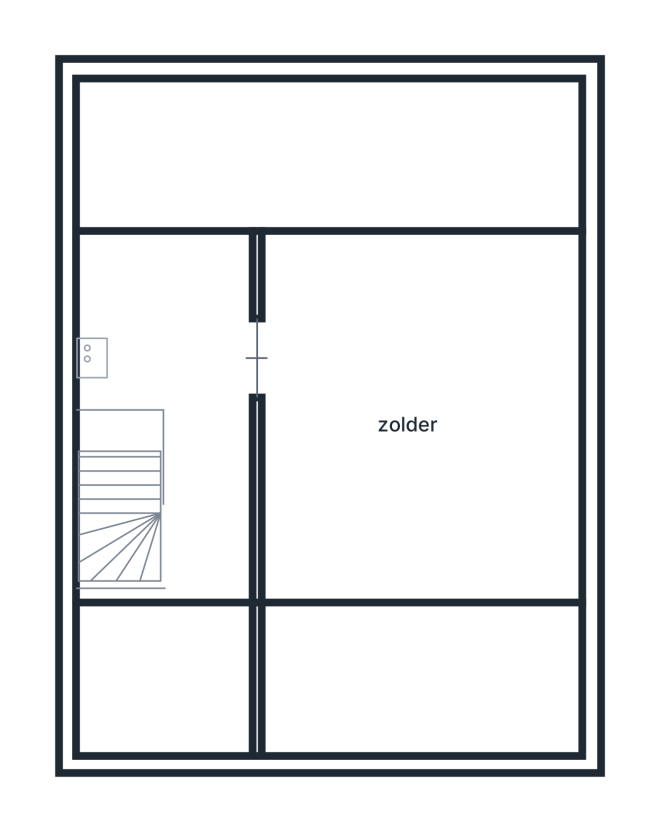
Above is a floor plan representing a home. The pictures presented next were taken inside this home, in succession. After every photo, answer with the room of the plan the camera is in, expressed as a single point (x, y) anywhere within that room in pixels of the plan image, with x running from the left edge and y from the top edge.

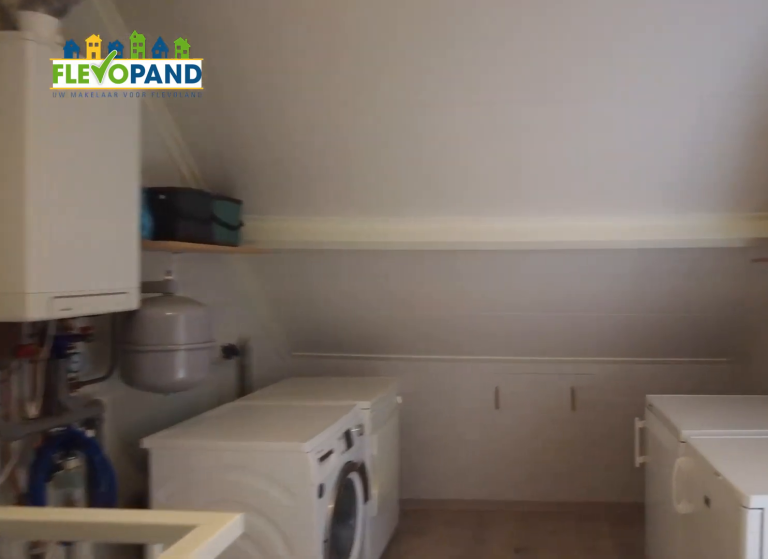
(198, 506)
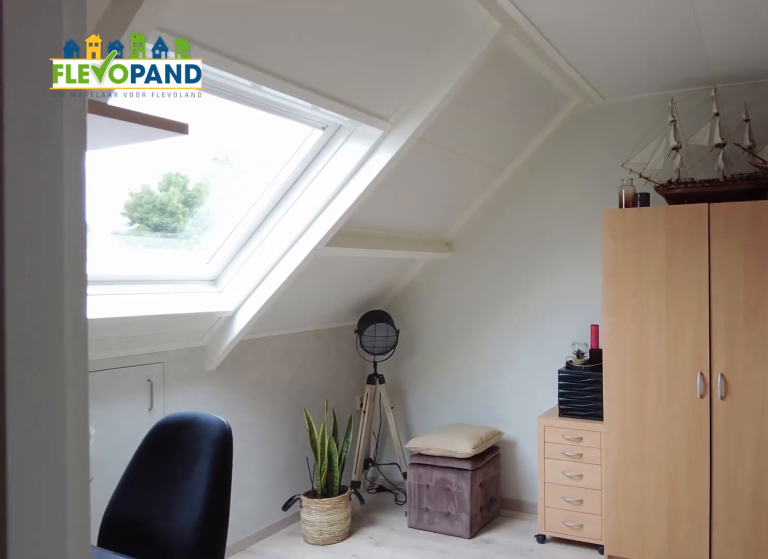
(420, 539)
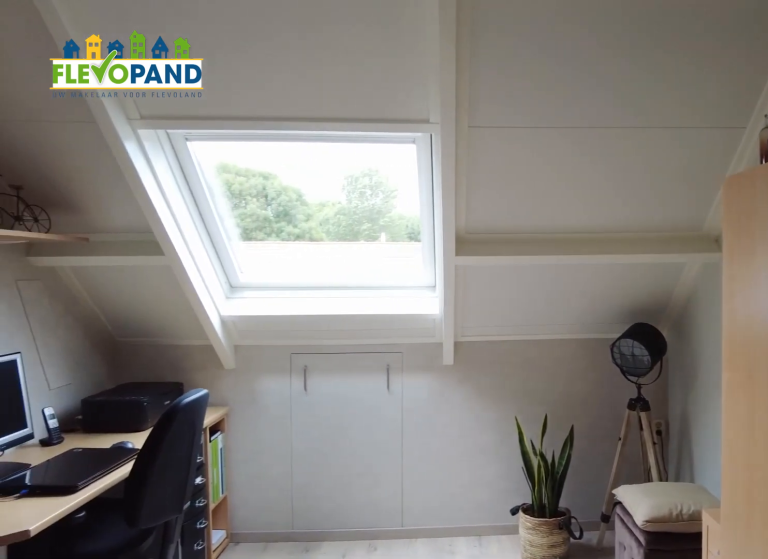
(420, 539)
